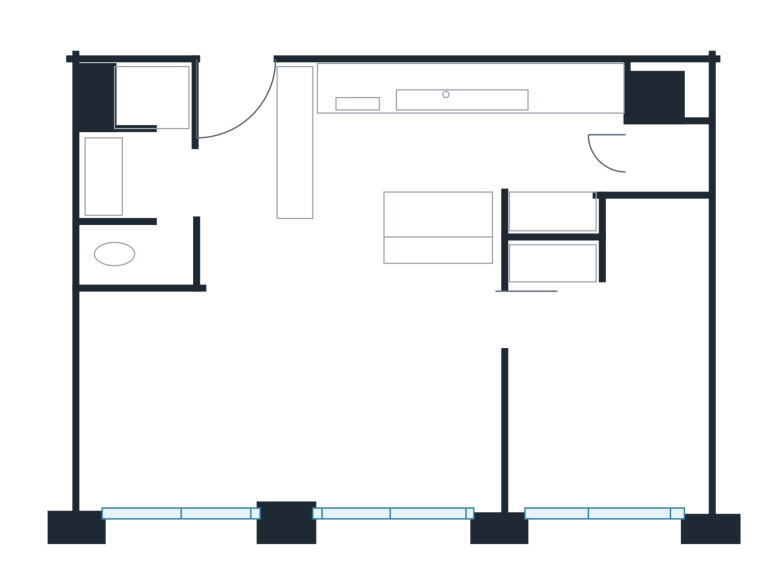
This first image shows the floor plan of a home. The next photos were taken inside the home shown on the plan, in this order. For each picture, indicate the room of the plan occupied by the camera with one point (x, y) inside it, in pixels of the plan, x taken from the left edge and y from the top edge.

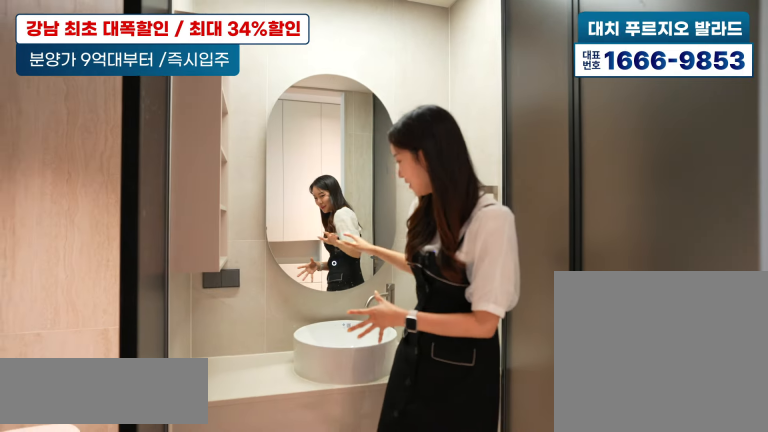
(152, 161)
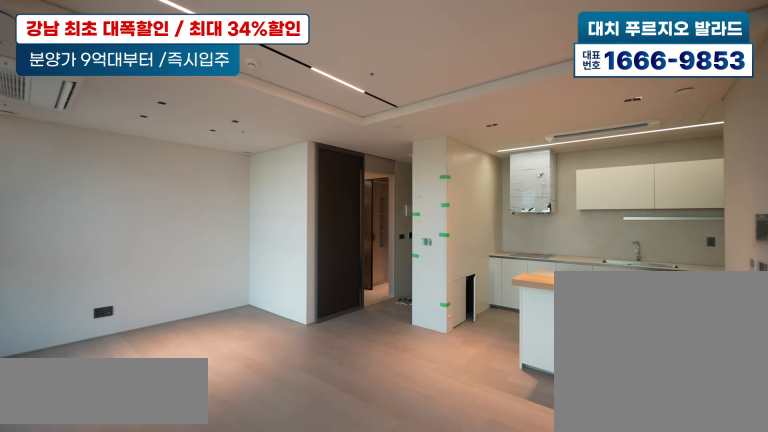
(259, 369)
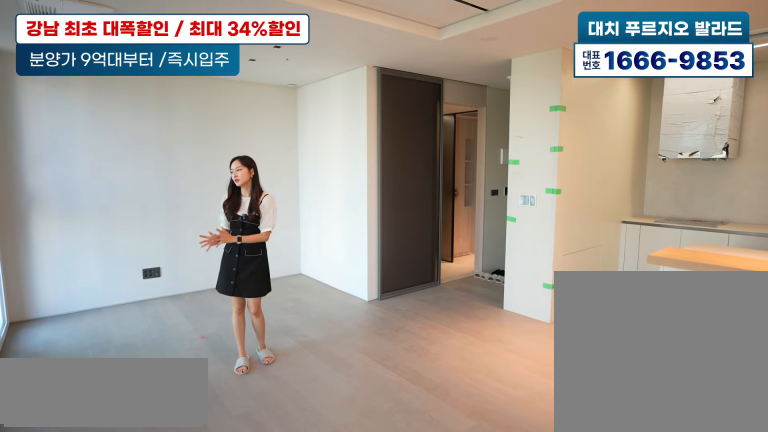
(260, 370)
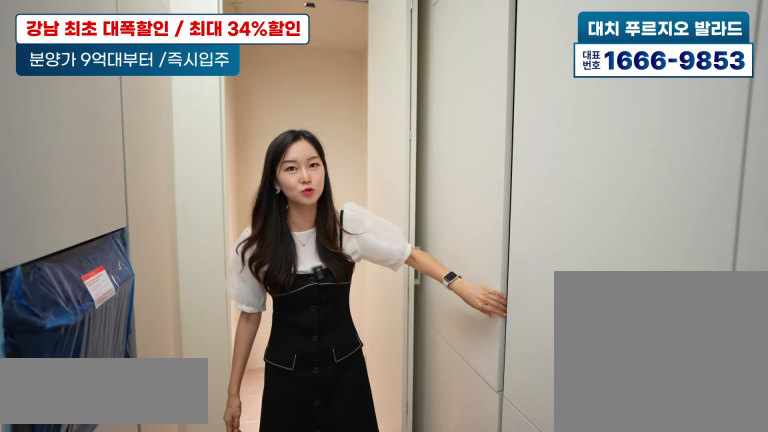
(488, 140)
